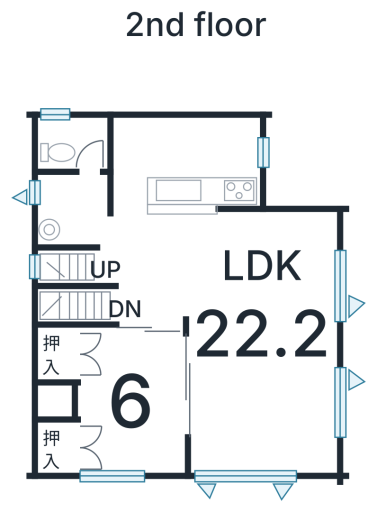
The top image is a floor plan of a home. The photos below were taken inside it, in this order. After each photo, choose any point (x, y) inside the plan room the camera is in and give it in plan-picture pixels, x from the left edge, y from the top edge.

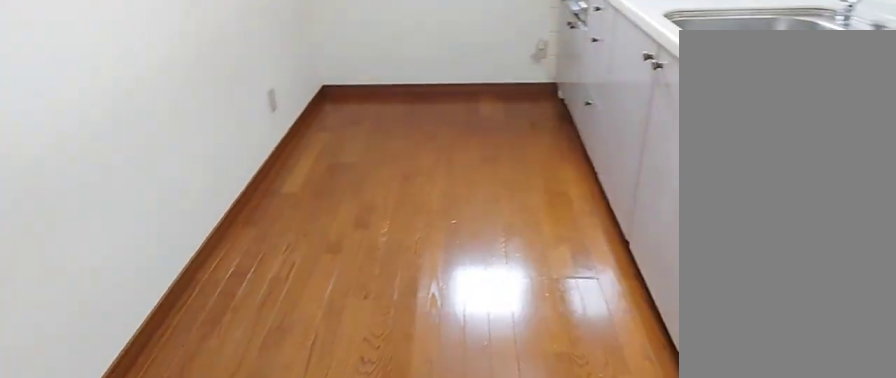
(181, 160)
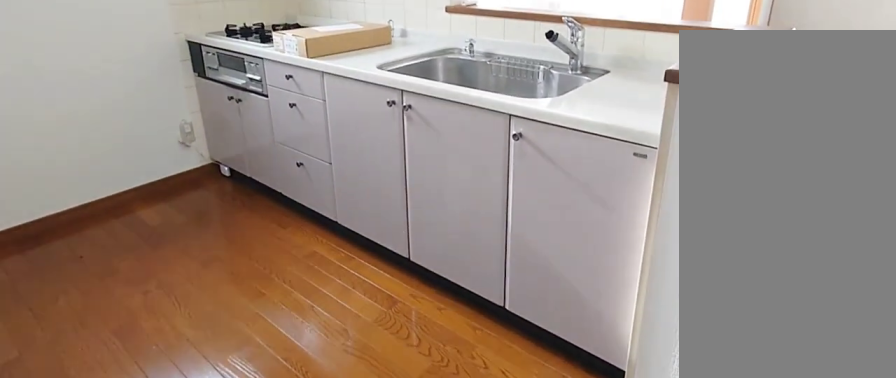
(181, 160)
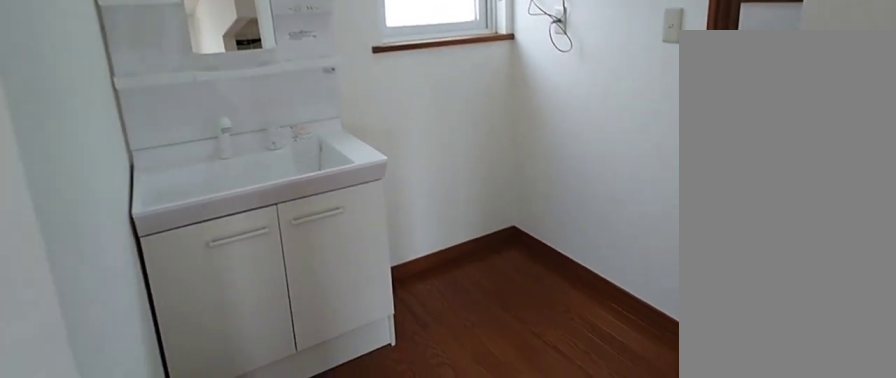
(73, 214)
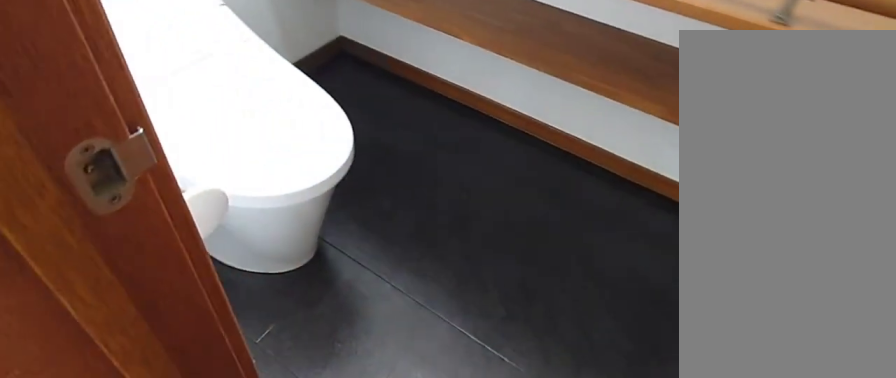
(66, 146)
